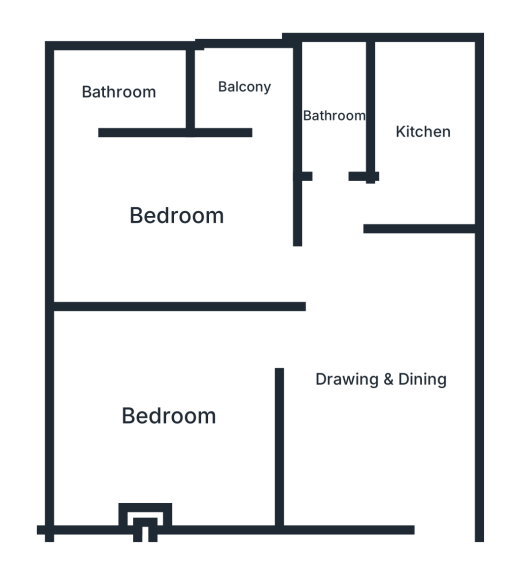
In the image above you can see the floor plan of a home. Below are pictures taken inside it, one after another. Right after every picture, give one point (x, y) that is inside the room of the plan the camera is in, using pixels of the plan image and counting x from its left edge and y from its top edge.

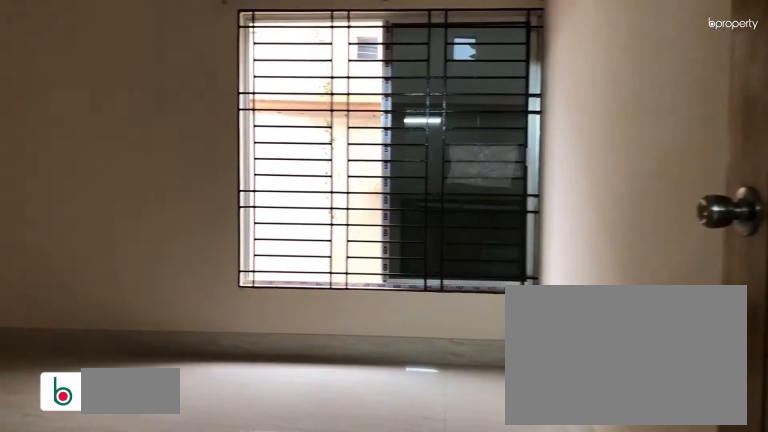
(167, 415)
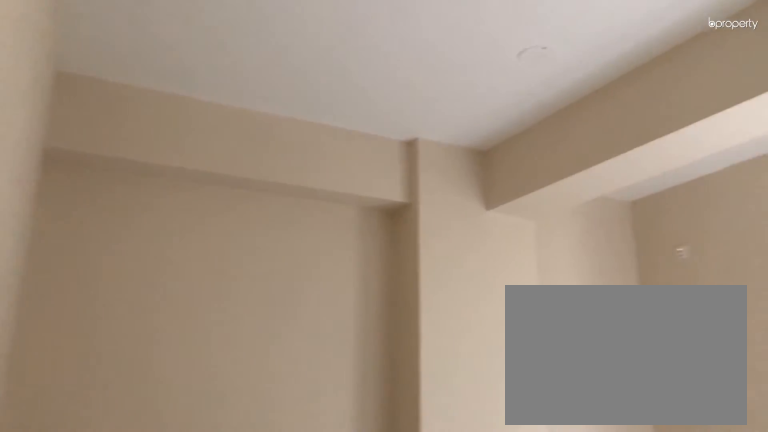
(167, 415)
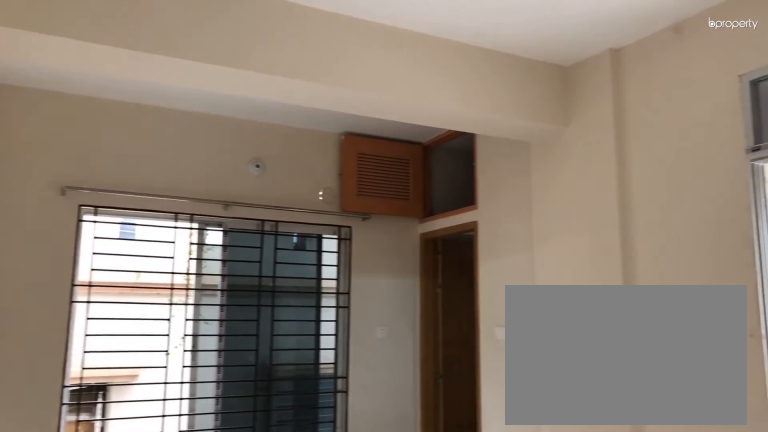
(178, 212)
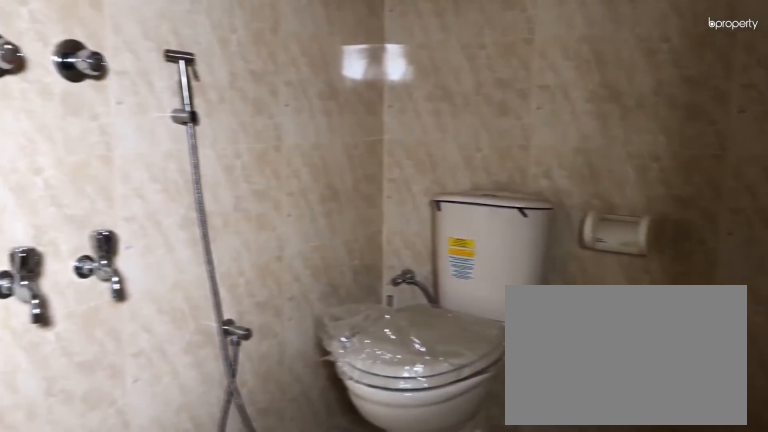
(118, 92)
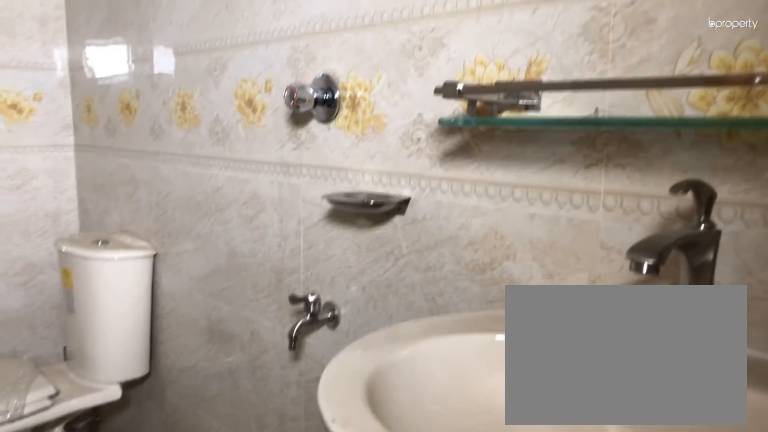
(332, 116)
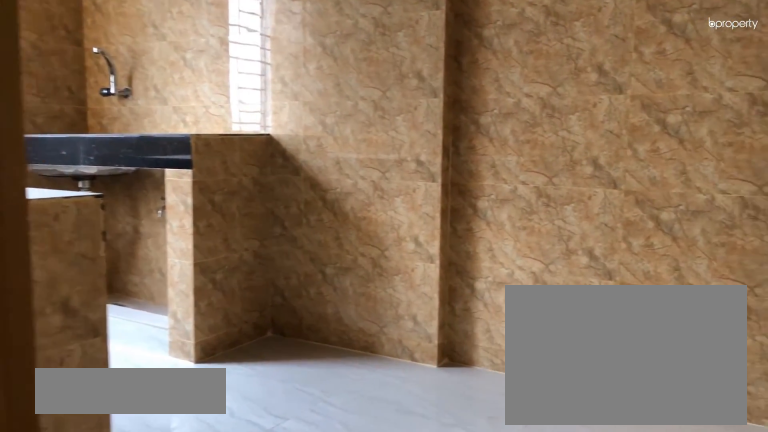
(422, 131)
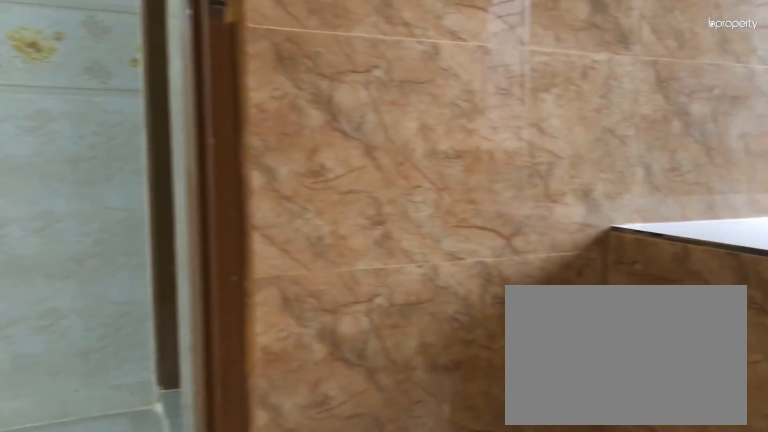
(422, 131)
